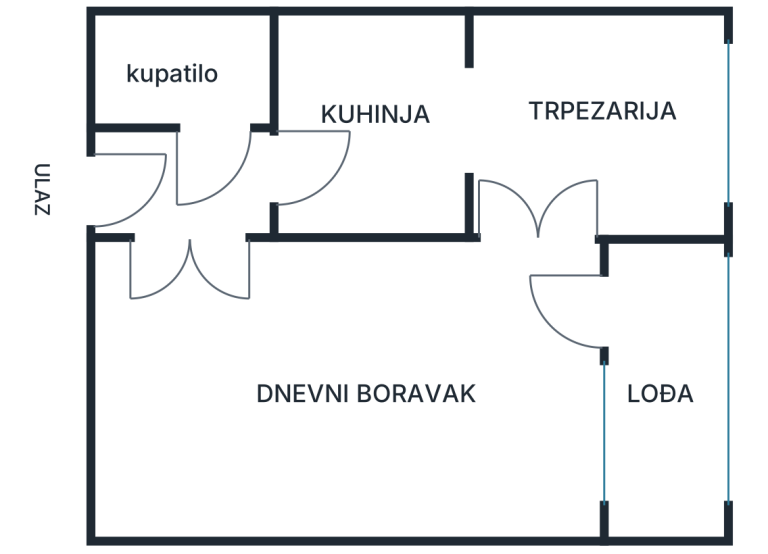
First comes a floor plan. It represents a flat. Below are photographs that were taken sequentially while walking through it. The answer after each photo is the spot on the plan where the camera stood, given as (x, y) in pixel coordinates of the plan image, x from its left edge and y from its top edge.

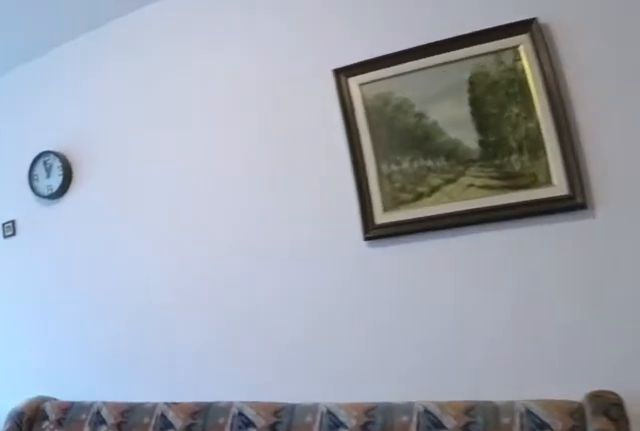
(223, 307)
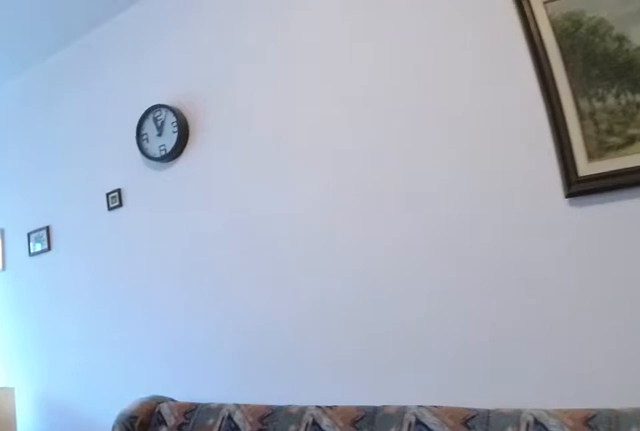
(242, 331)
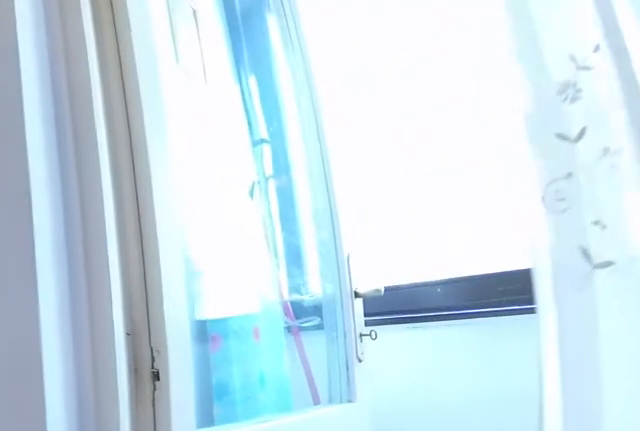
(537, 325)
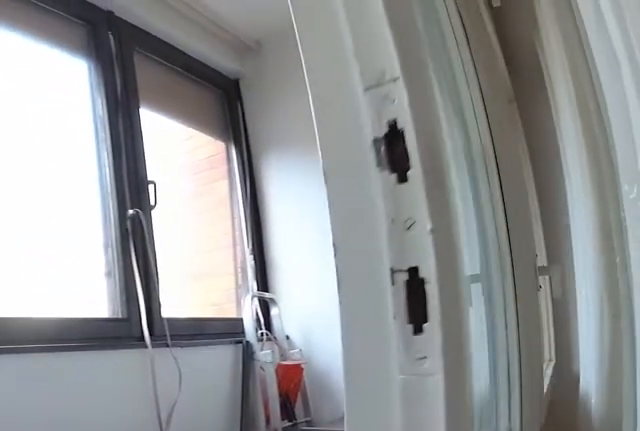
(614, 306)
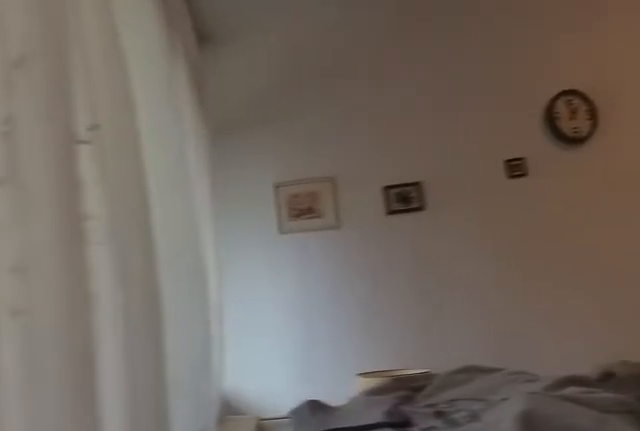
(582, 292)
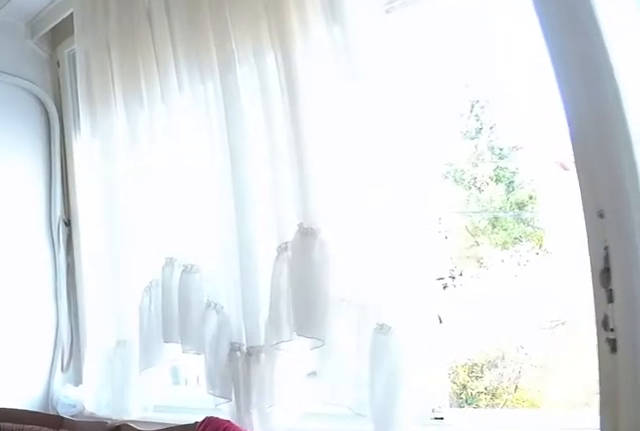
(532, 190)
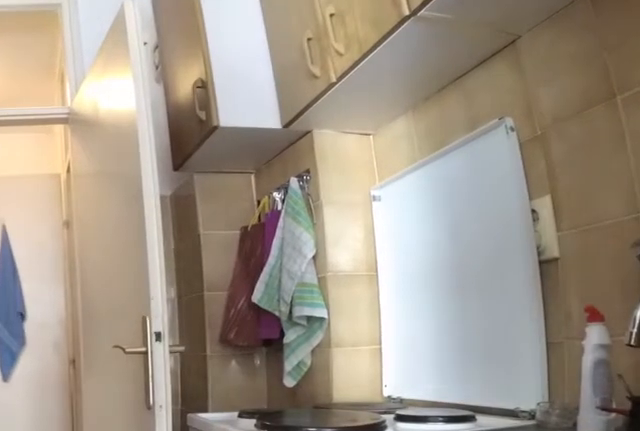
(483, 126)
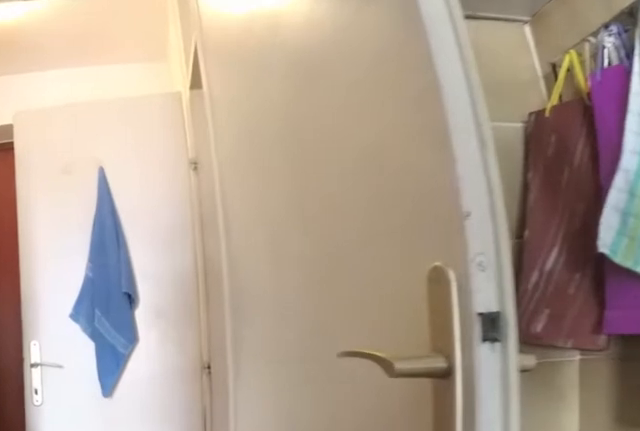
(394, 143)
